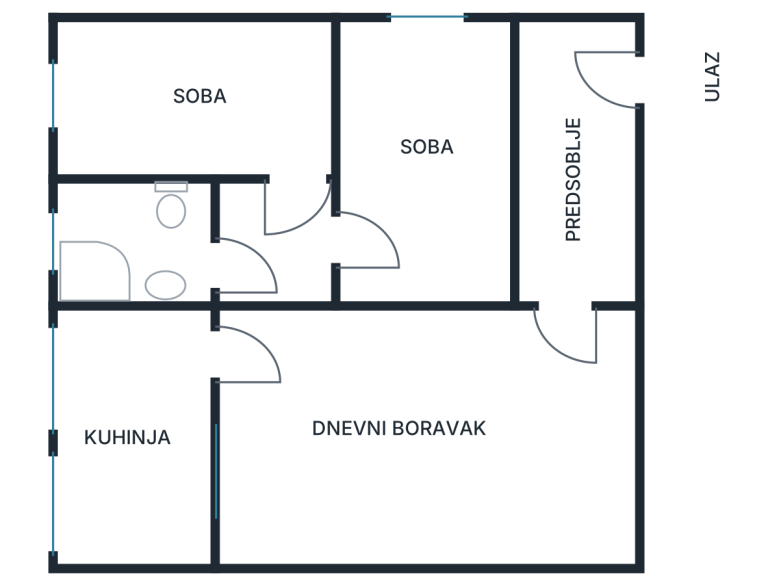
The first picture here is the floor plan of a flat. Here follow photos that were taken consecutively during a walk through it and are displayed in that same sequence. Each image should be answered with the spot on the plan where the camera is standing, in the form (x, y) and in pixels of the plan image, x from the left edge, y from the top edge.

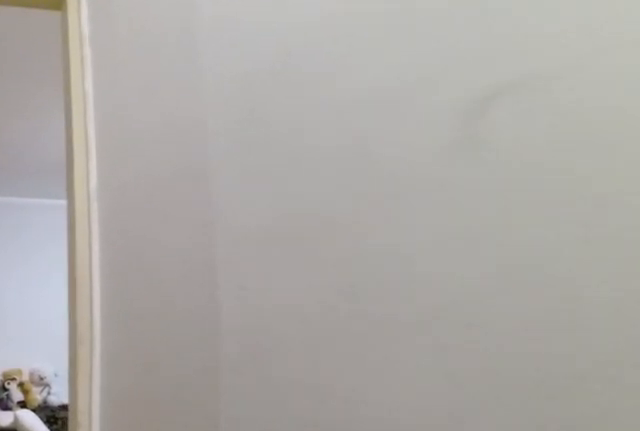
(582, 112)
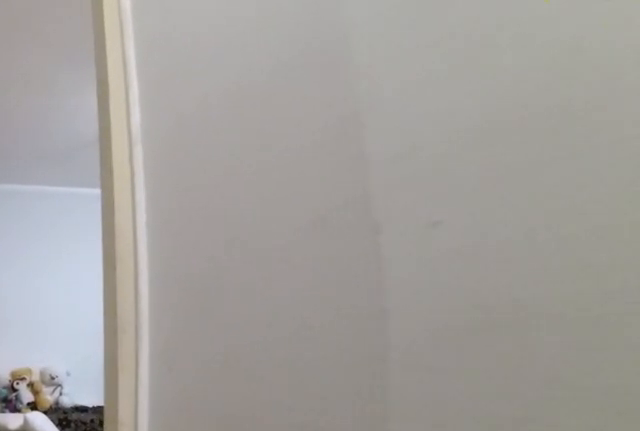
(582, 141)
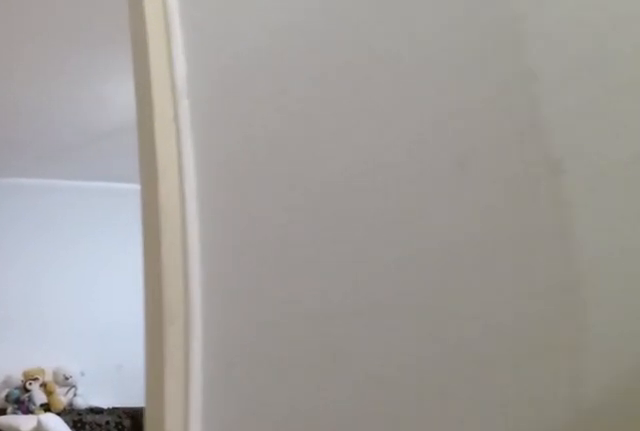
(582, 155)
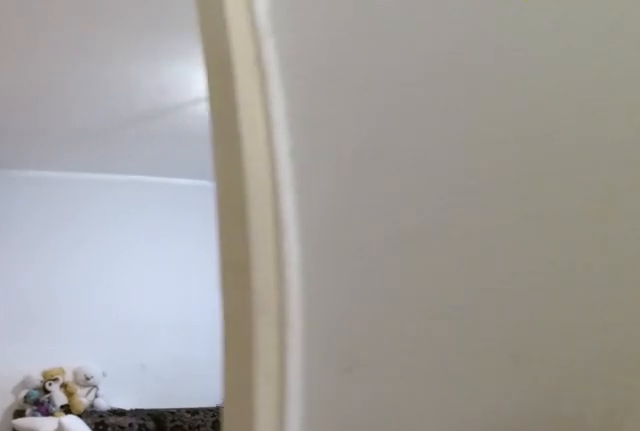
(582, 169)
